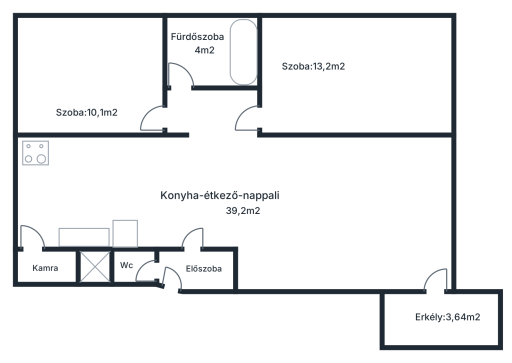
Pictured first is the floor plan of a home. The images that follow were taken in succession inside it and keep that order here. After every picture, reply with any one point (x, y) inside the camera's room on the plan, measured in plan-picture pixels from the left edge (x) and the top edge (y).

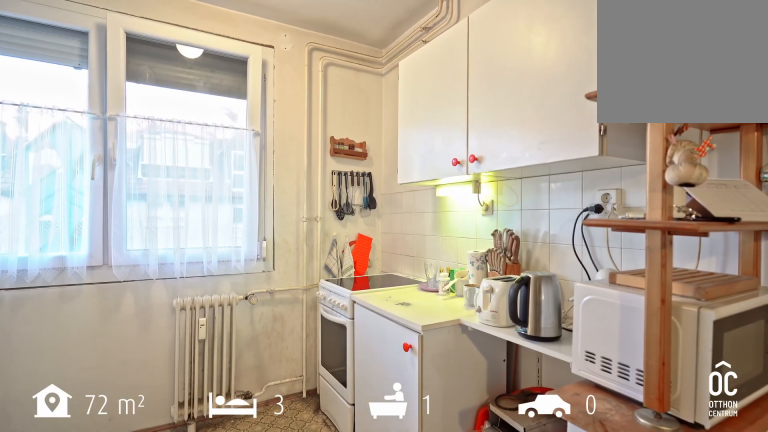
(115, 182)
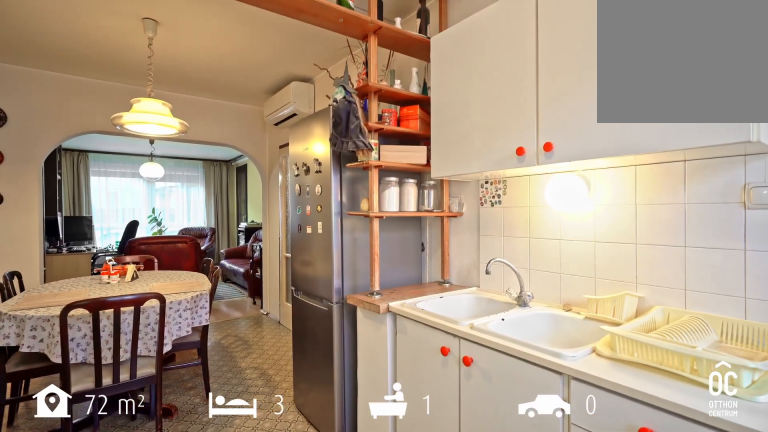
(115, 182)
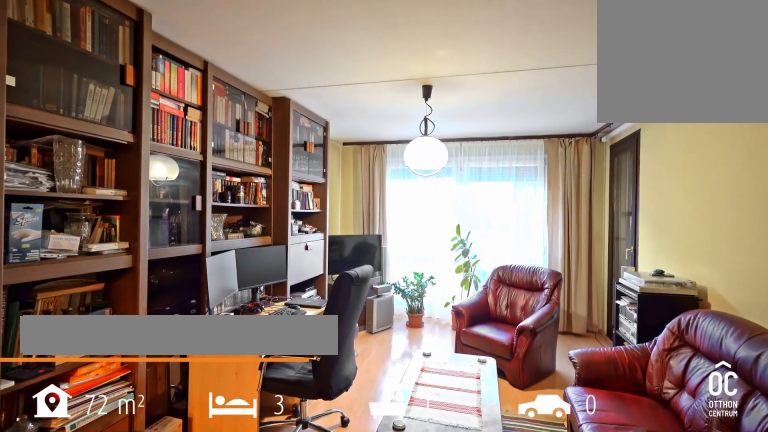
(338, 183)
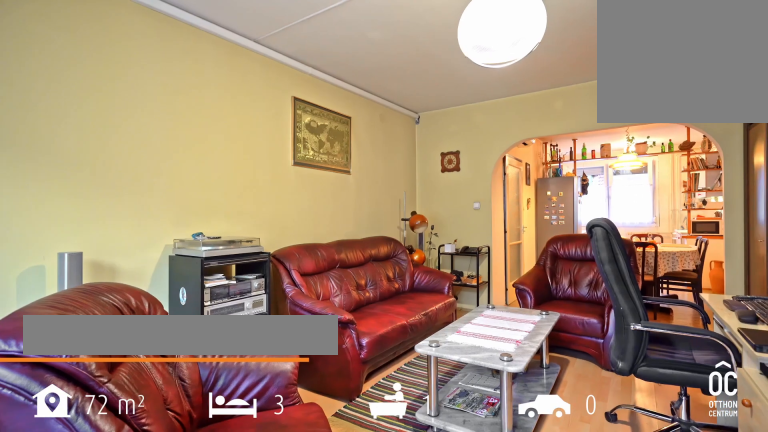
(338, 183)
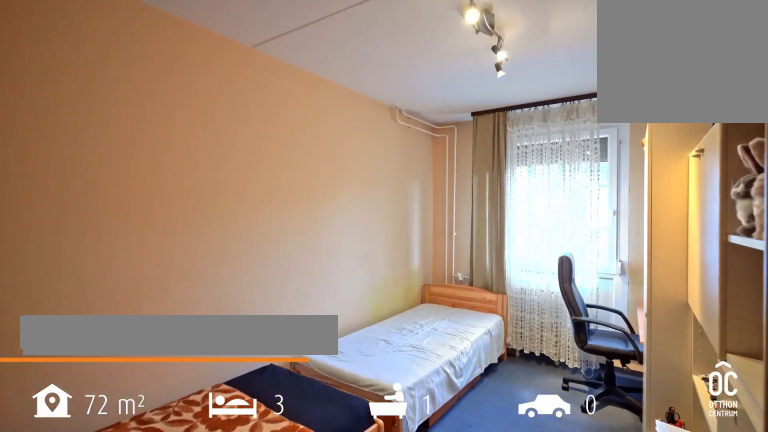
(321, 78)
